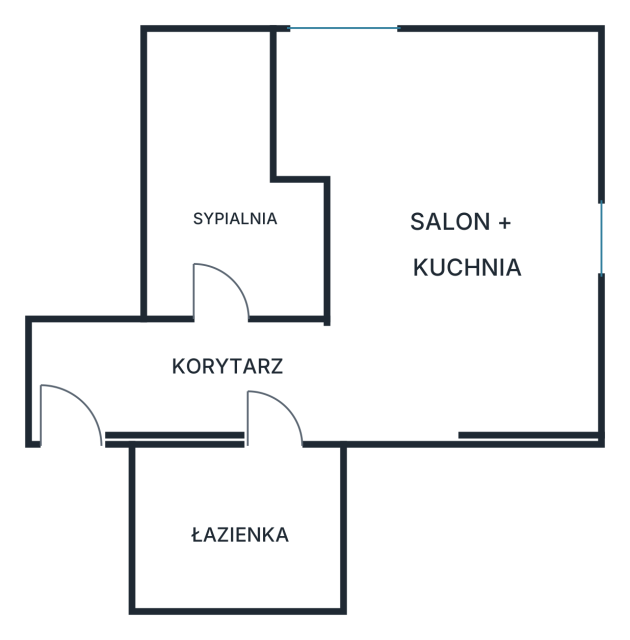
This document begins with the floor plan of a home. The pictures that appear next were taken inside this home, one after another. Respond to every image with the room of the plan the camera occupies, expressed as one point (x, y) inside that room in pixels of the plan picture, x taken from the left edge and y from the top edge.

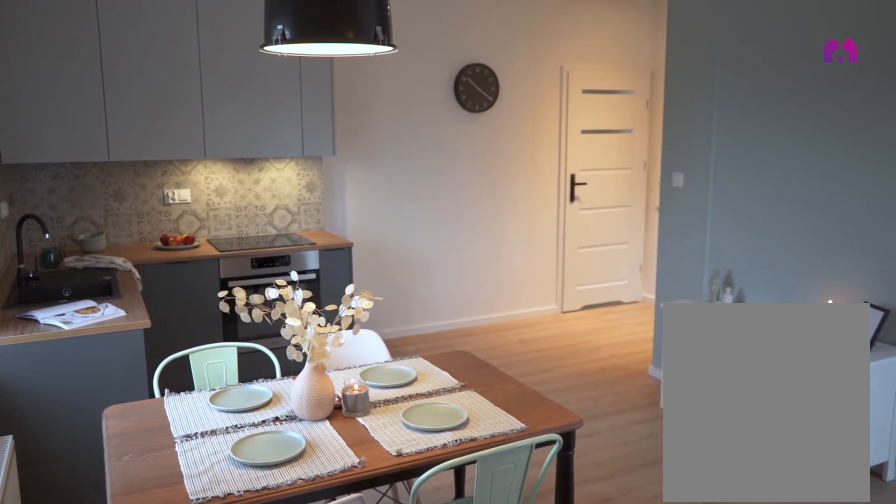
(439, 235)
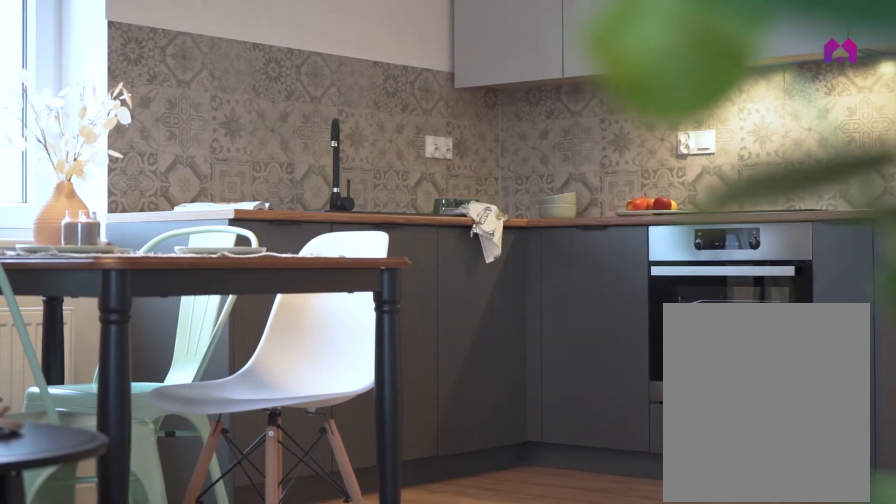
(439, 235)
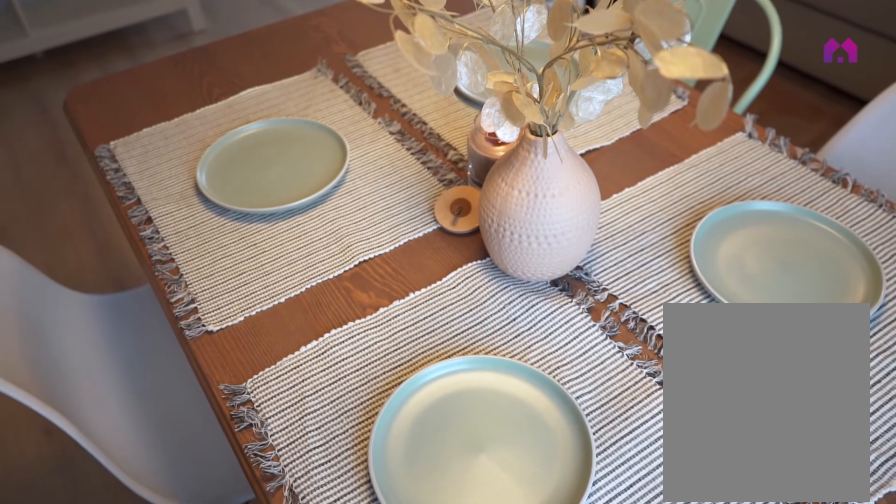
(439, 235)
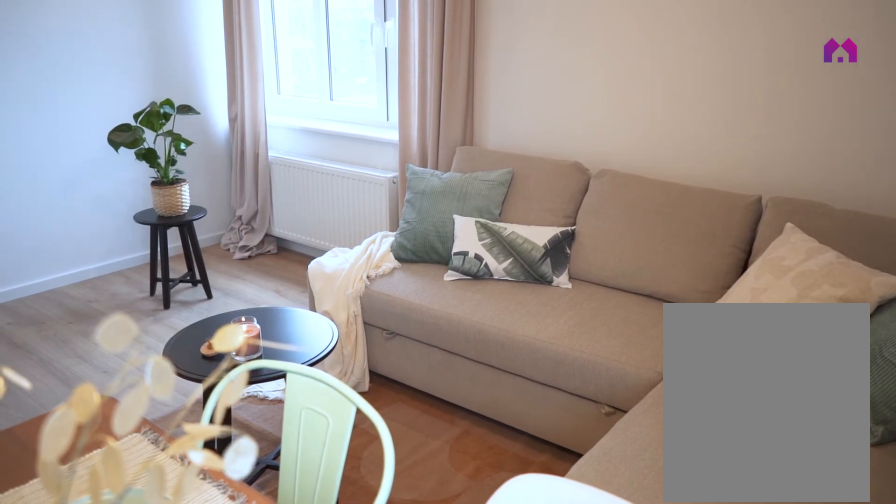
(439, 235)
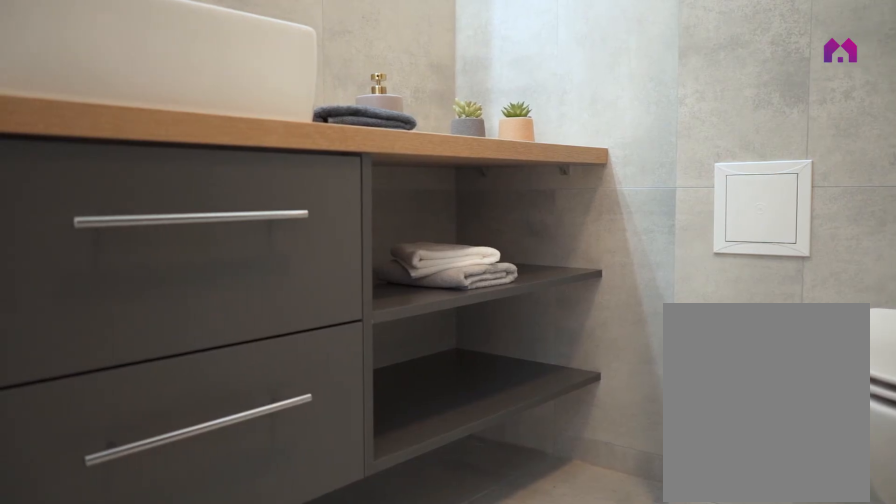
(238, 529)
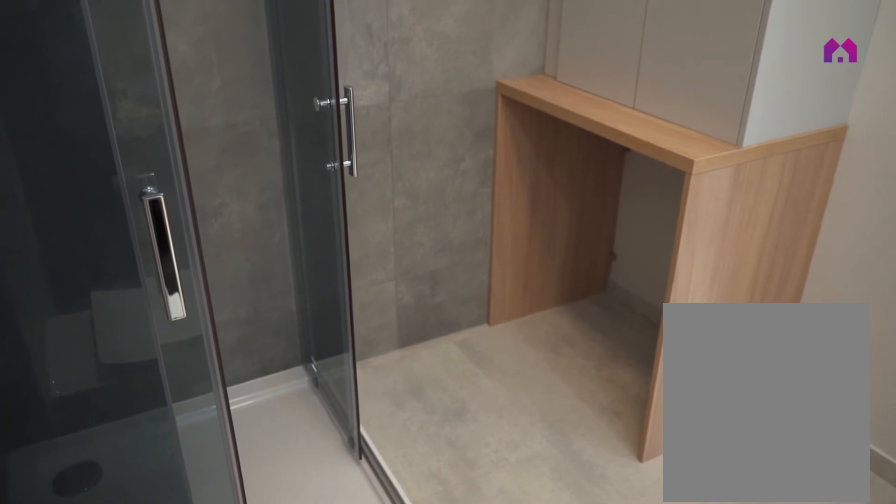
(238, 529)
